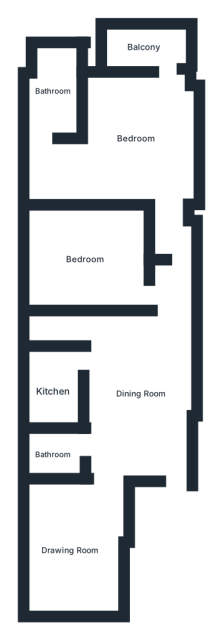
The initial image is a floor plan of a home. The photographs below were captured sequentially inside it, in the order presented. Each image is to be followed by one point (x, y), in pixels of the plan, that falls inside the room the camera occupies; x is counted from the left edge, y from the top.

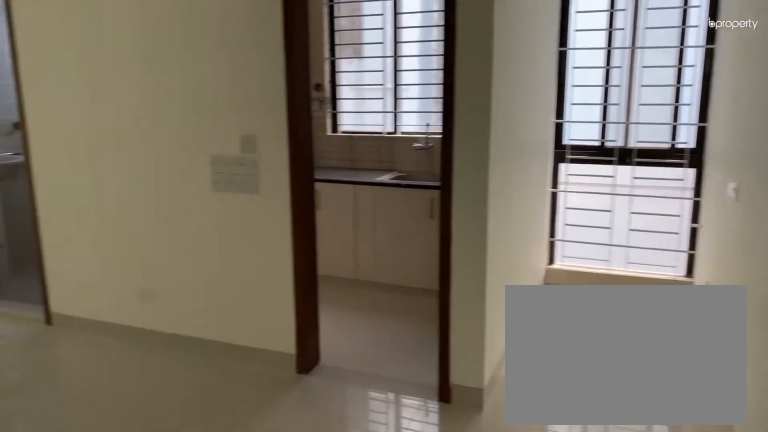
(140, 388)
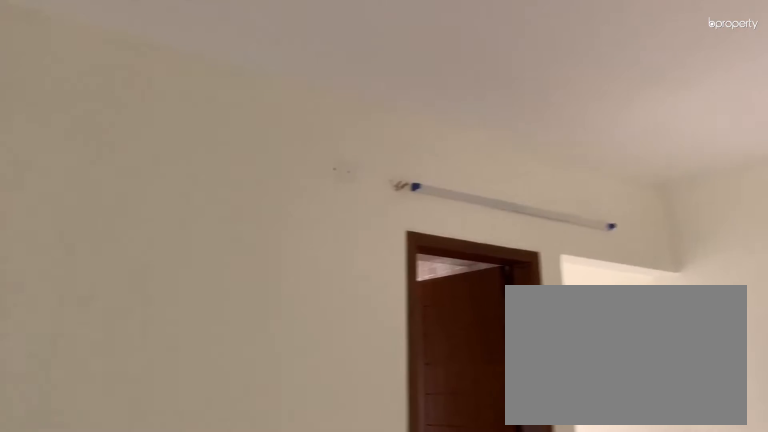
(140, 388)
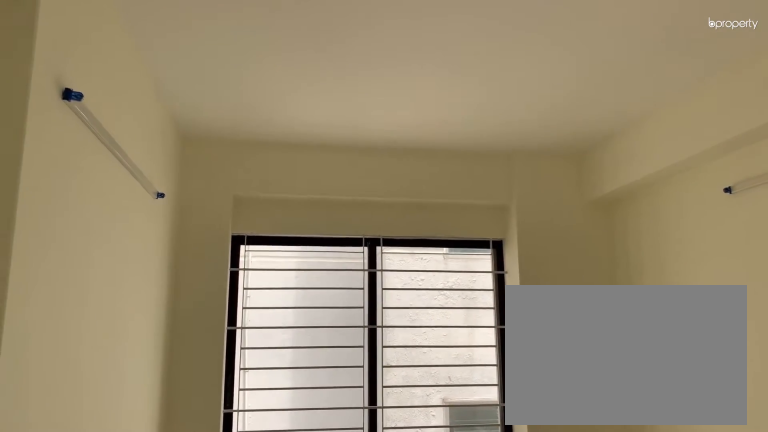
(70, 550)
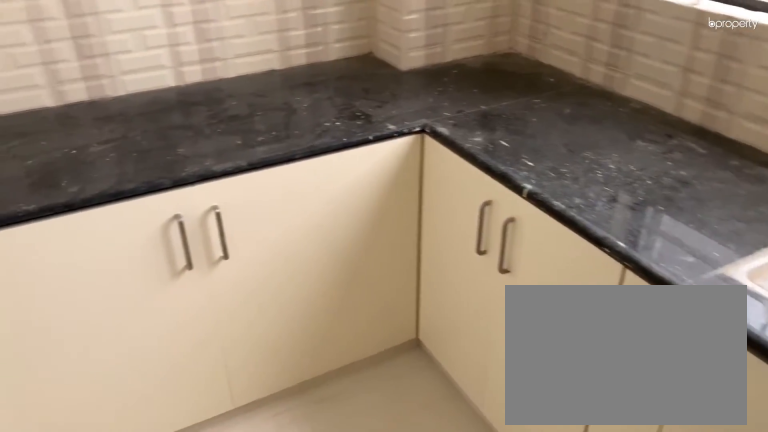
(53, 388)
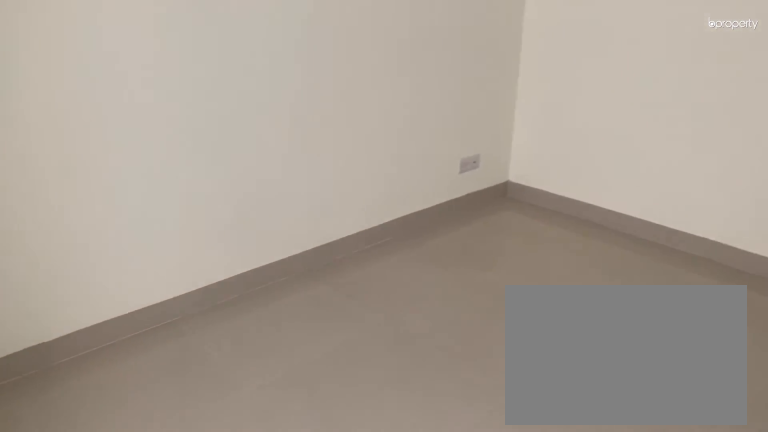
(85, 259)
